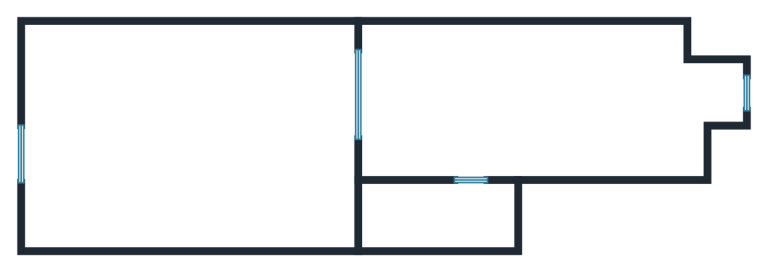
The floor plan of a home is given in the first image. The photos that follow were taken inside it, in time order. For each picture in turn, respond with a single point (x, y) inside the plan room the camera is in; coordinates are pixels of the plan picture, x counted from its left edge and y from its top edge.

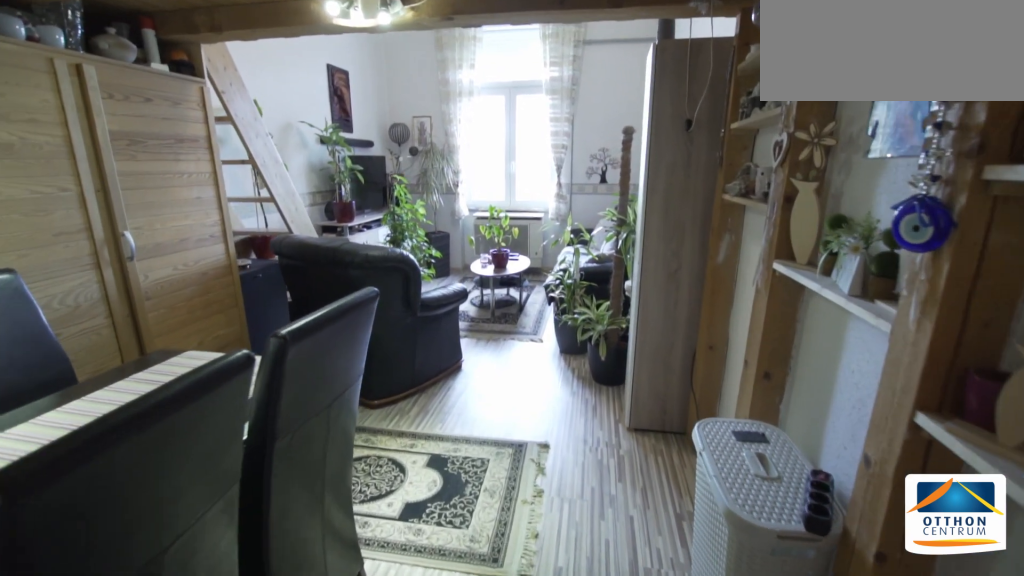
(179, 134)
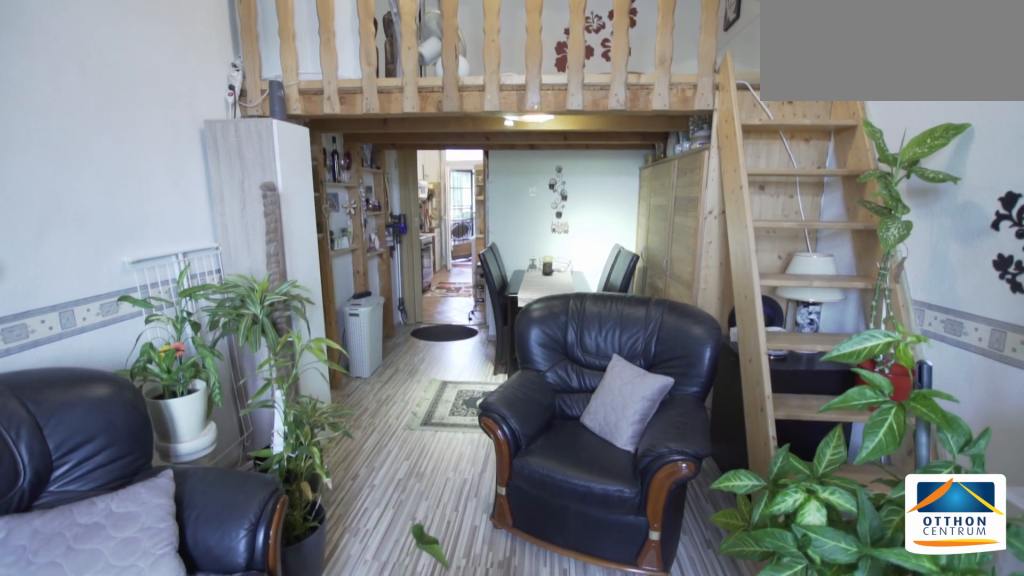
(179, 133)
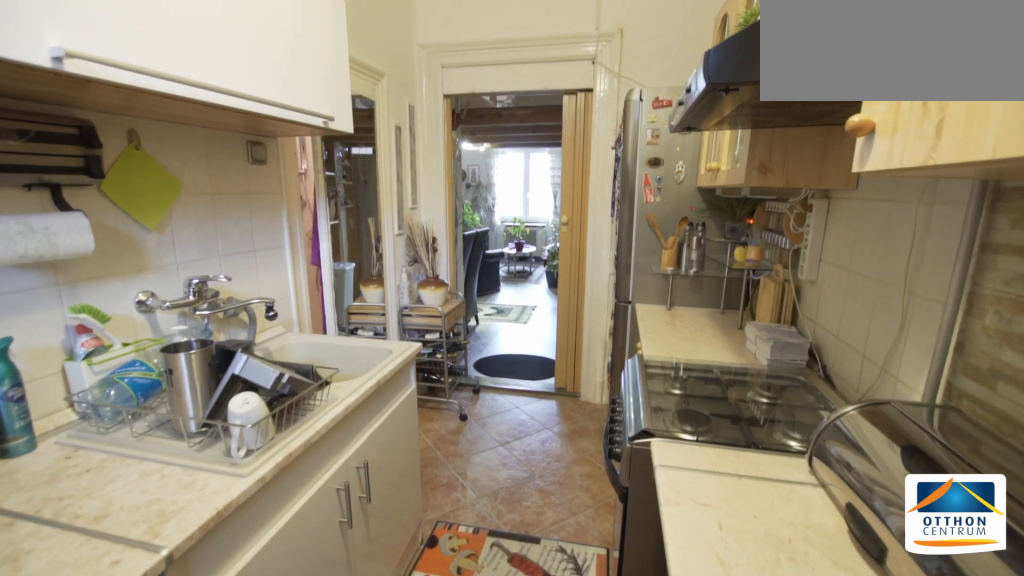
(507, 88)
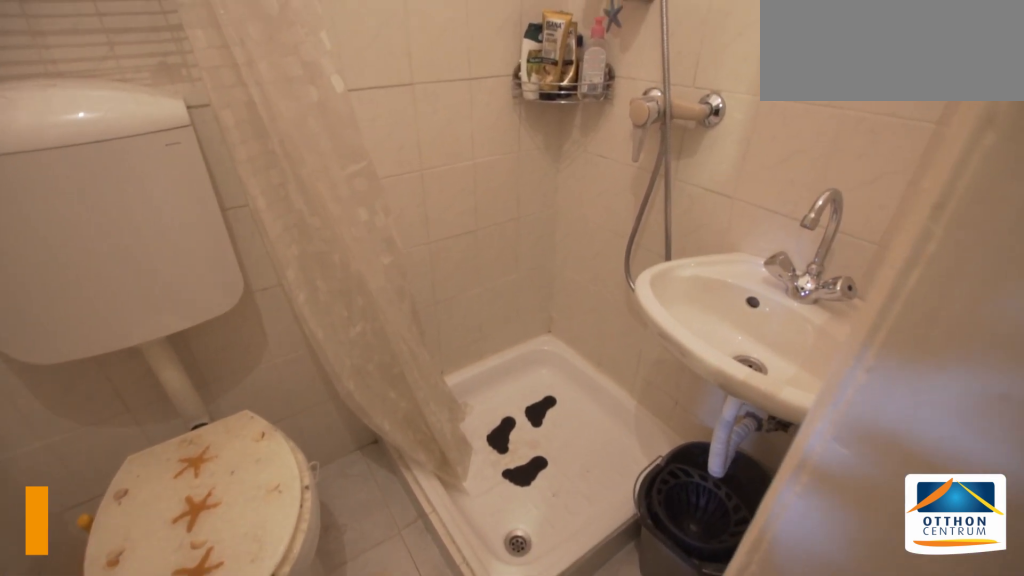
(422, 220)
